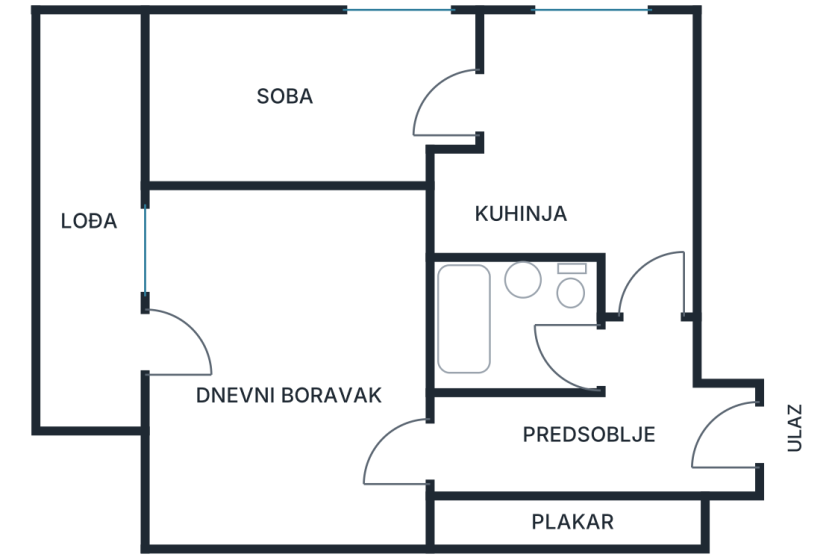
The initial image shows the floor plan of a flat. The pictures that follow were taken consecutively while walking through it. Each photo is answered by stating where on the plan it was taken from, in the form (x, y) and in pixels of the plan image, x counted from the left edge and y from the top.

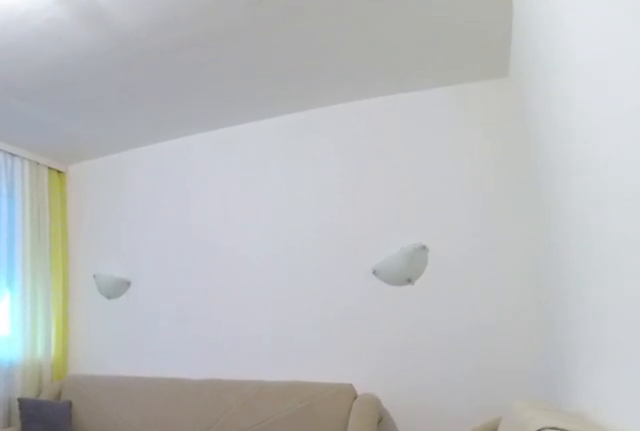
(411, 440)
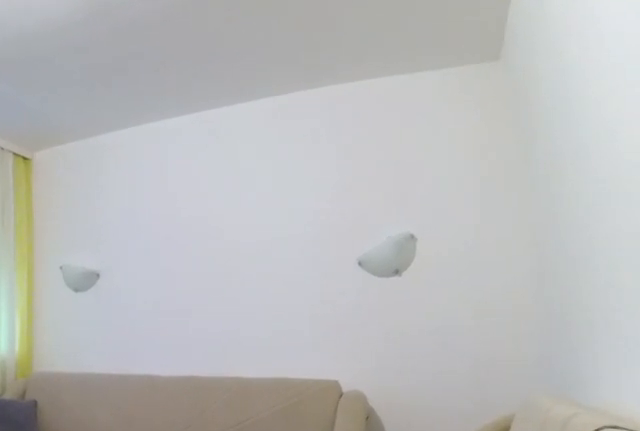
(410, 420)
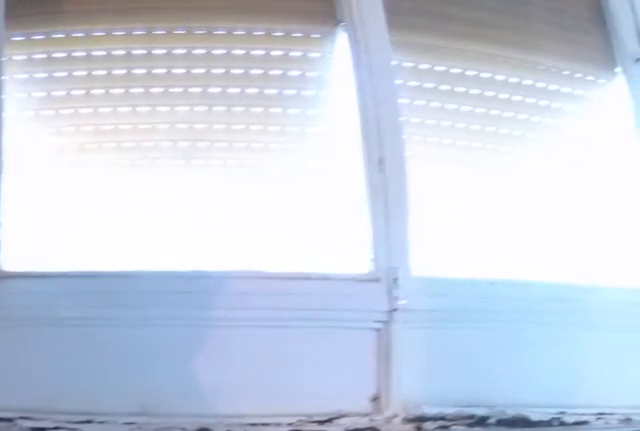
(140, 351)
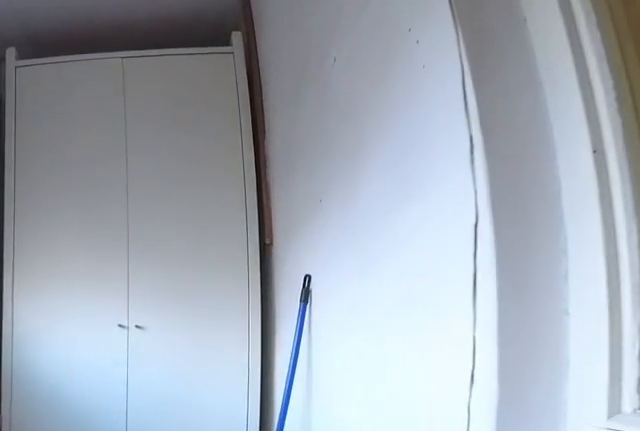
(81, 222)
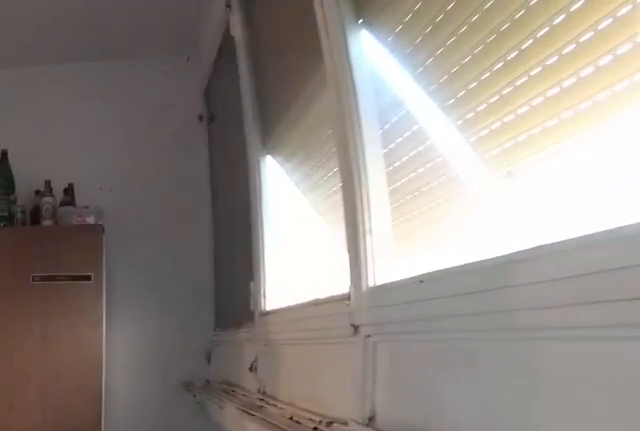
(81, 182)
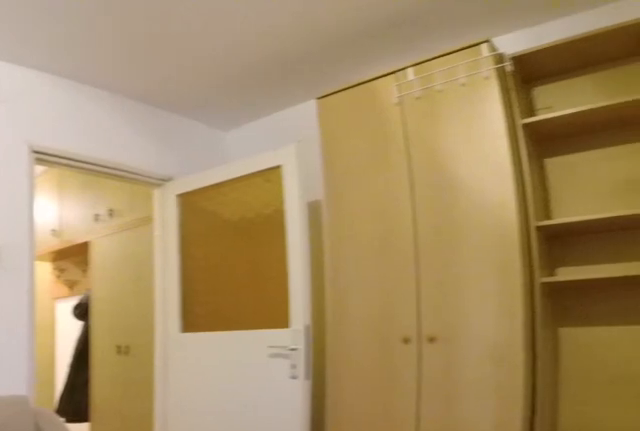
(201, 329)
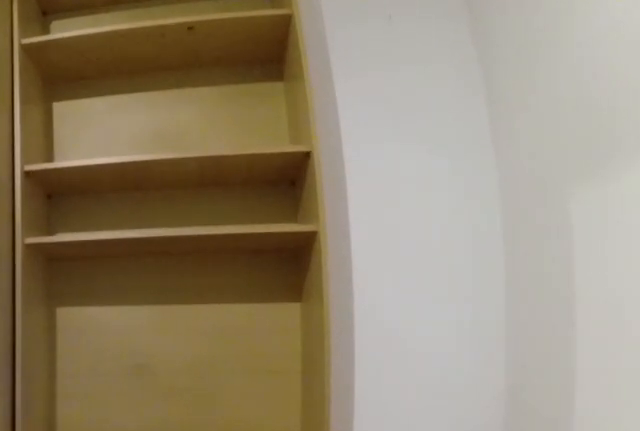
(205, 395)
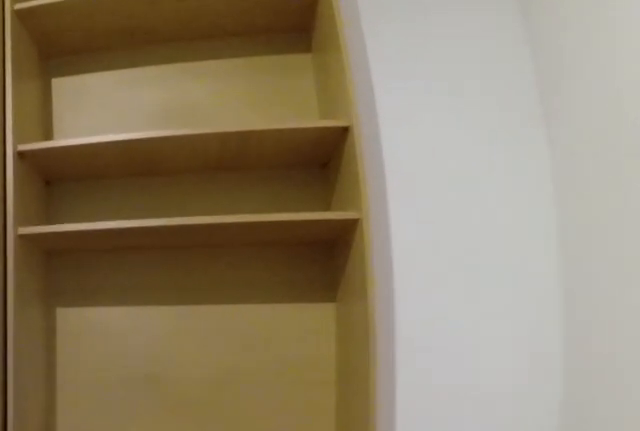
(203, 399)
